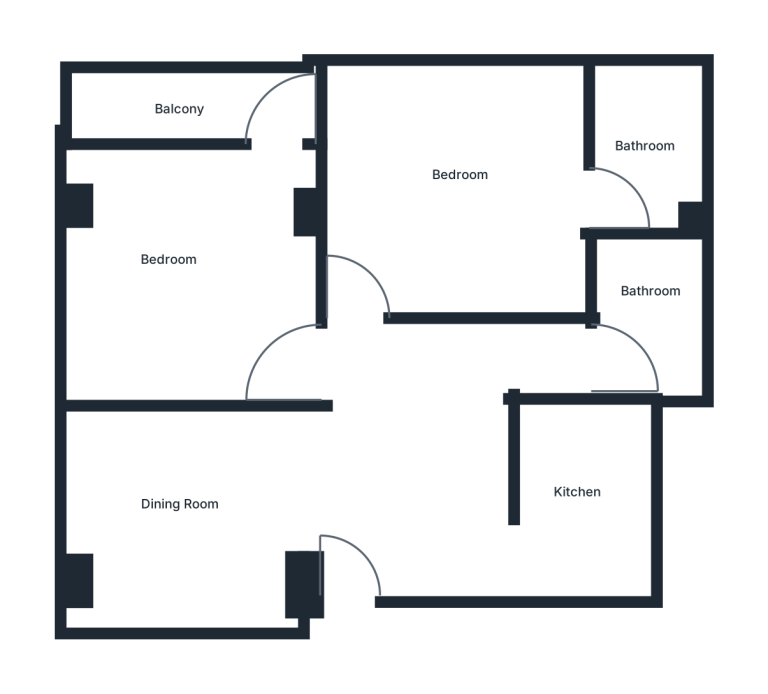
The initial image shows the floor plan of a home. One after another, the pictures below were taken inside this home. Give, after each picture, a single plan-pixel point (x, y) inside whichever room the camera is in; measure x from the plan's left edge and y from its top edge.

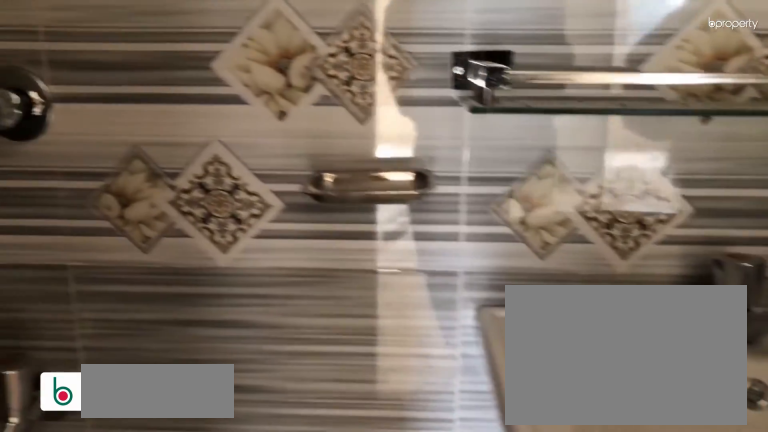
(642, 353)
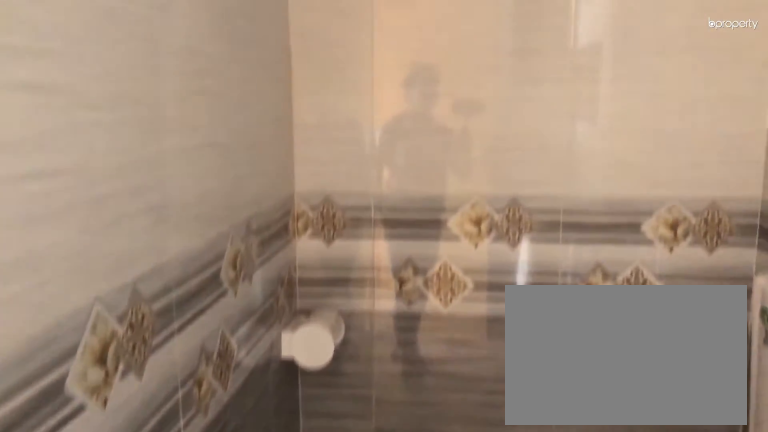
(642, 353)
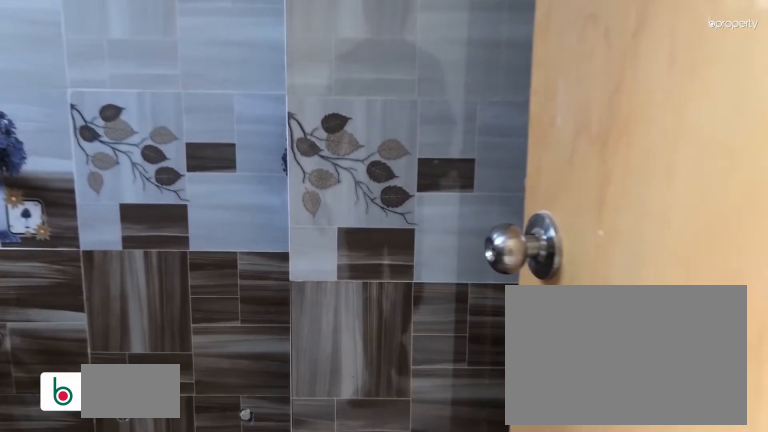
(641, 166)
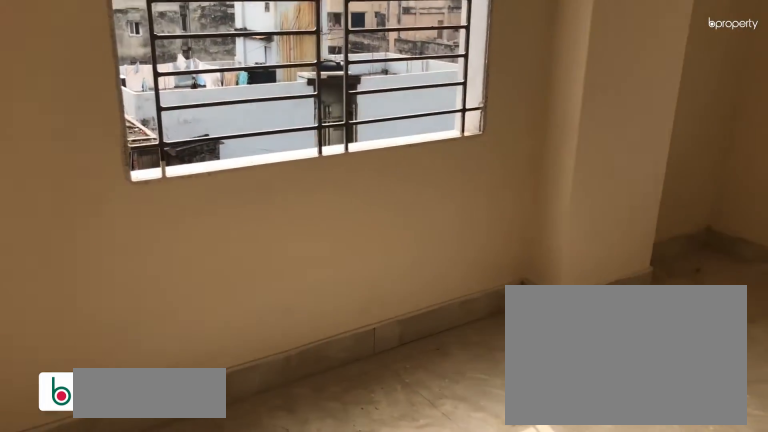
(198, 272)
